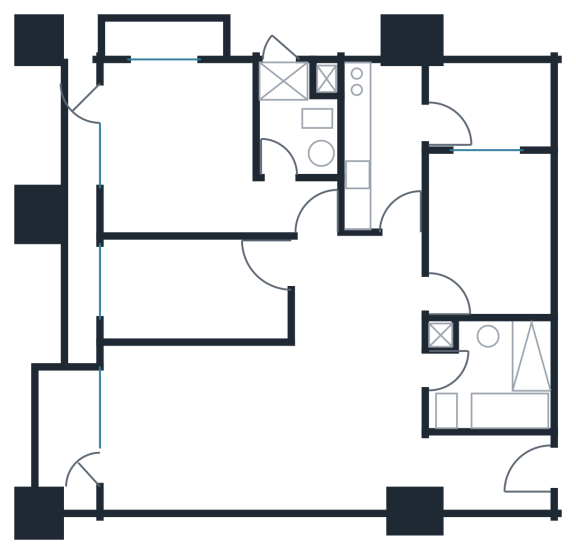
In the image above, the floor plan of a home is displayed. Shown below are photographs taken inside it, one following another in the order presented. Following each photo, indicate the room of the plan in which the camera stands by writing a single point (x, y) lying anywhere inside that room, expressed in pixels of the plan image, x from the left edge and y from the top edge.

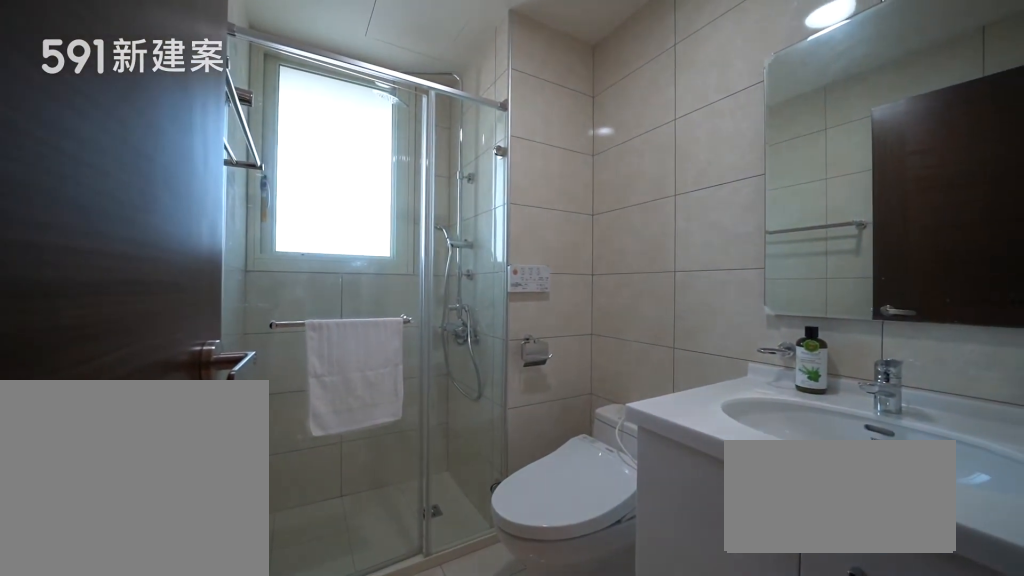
(298, 114)
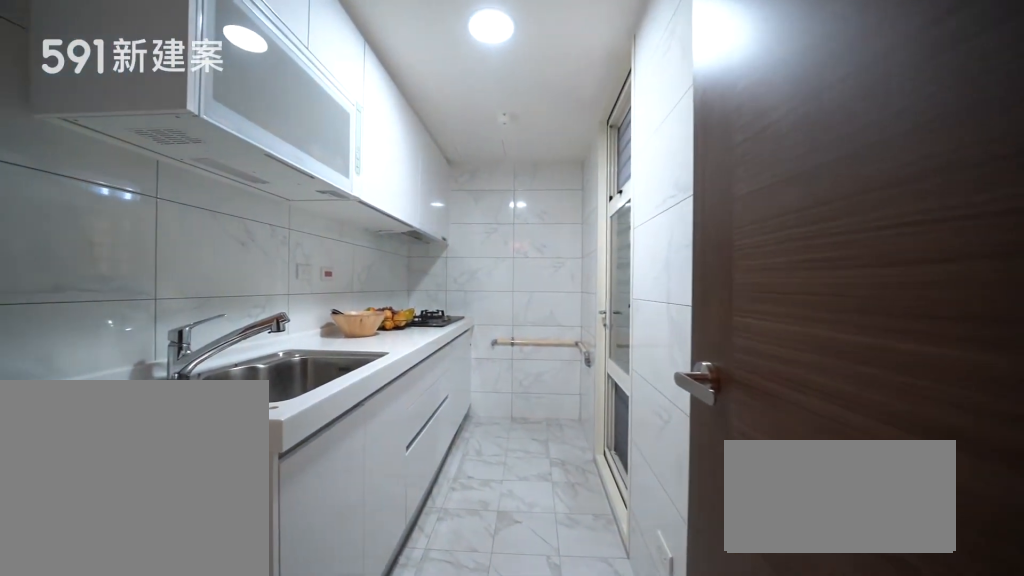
(382, 142)
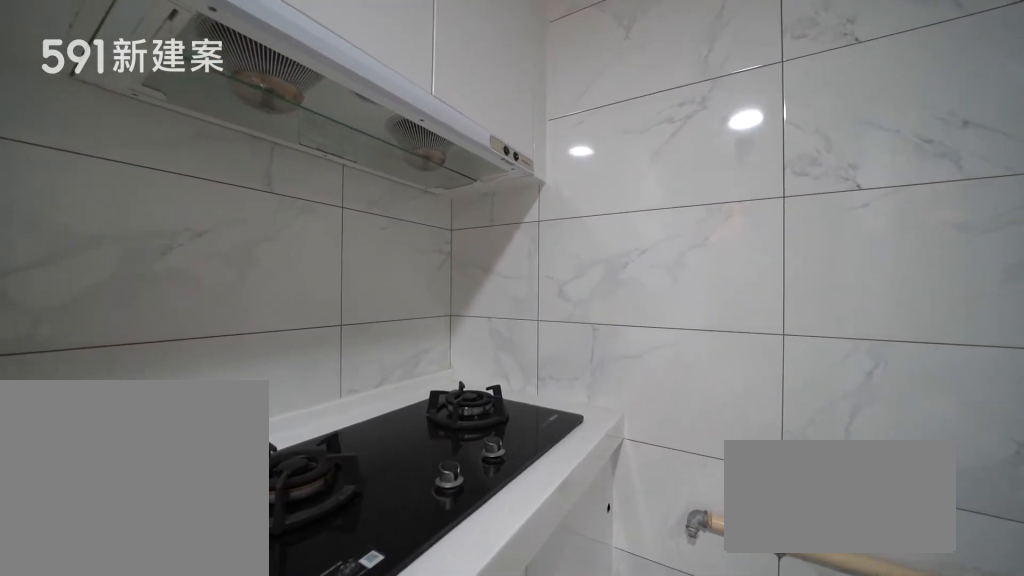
(382, 142)
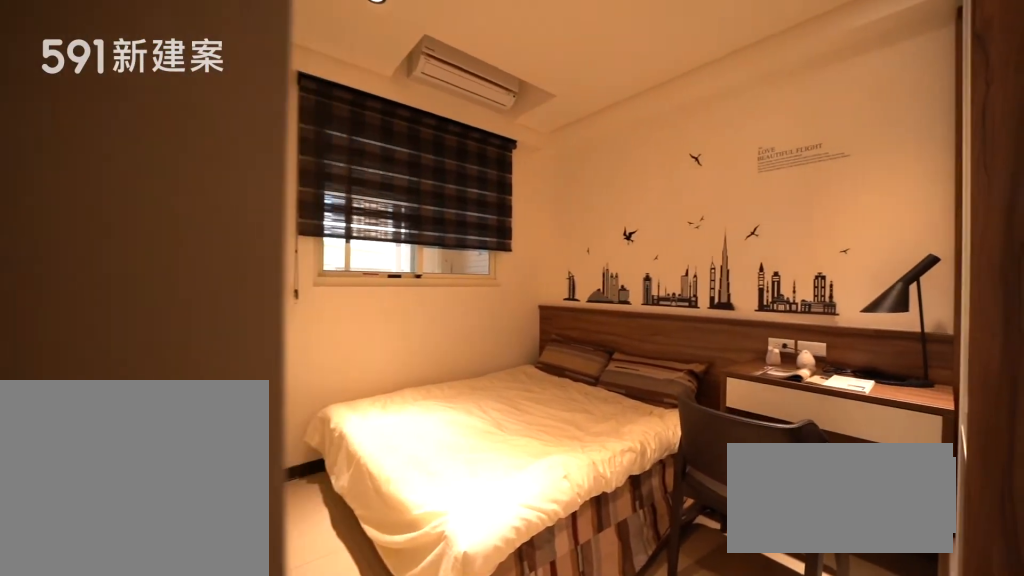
(491, 230)
